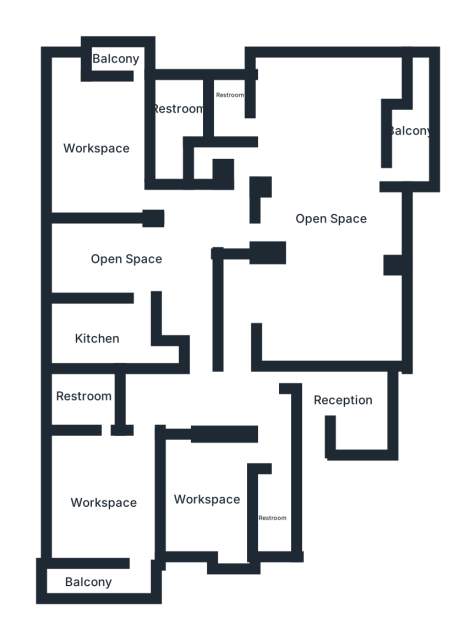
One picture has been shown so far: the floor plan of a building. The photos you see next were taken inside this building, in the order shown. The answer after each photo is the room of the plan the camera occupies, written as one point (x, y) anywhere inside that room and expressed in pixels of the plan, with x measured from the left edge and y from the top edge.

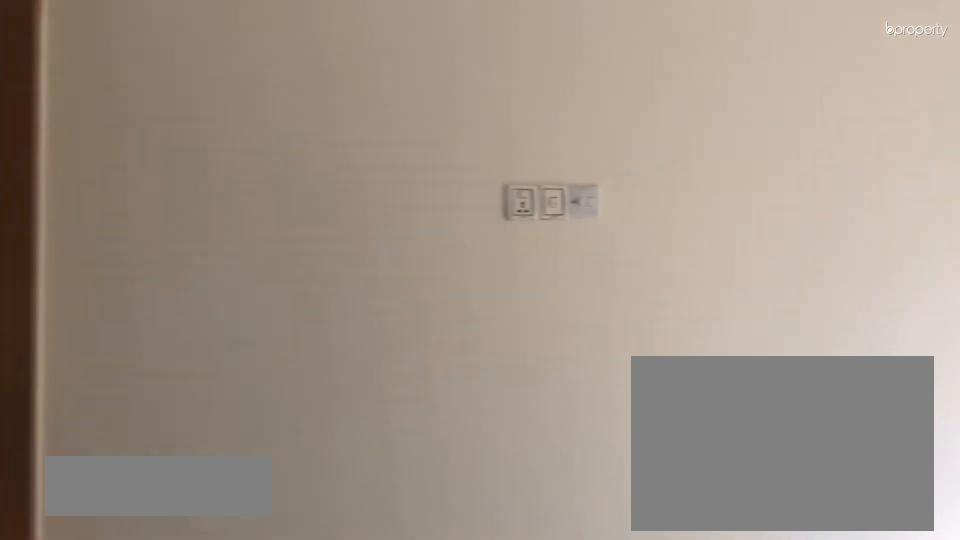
(341, 408)
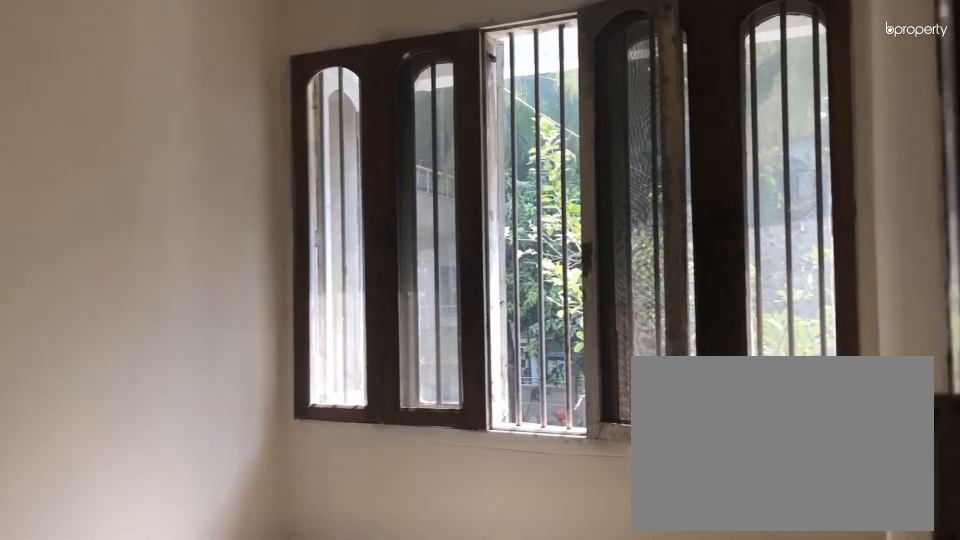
(341, 408)
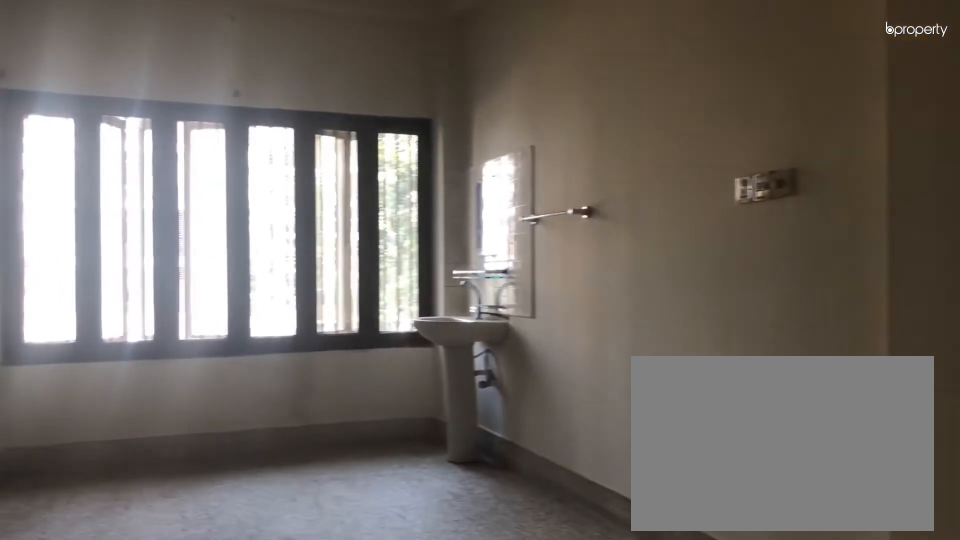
(169, 262)
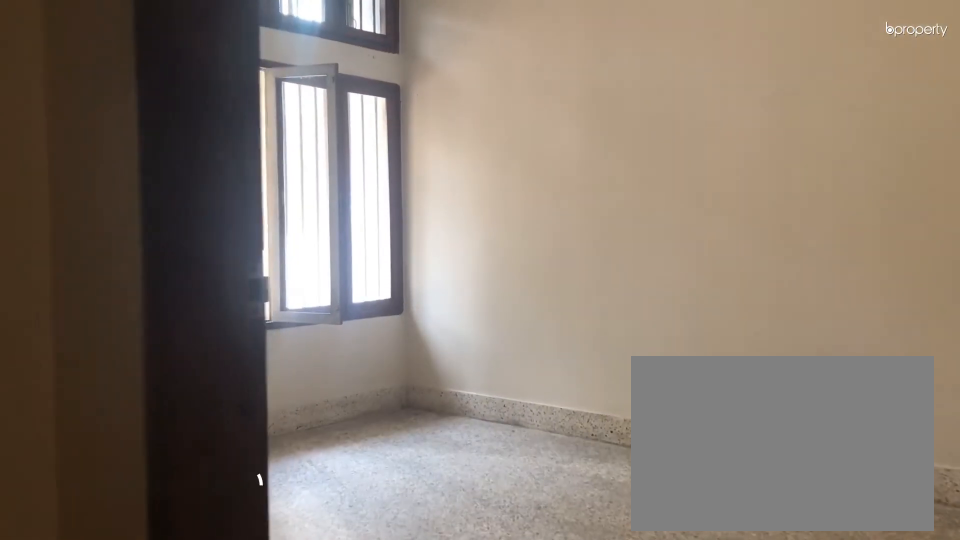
(207, 500)
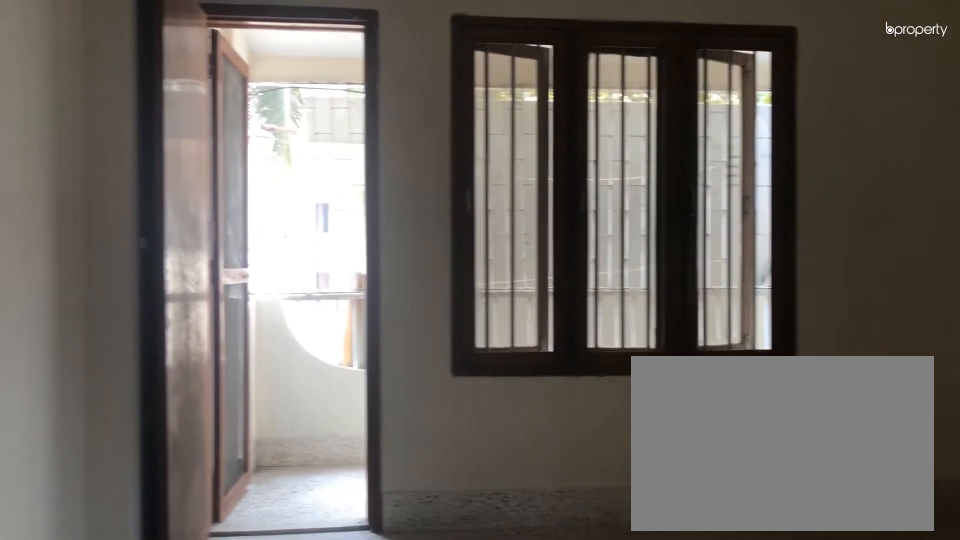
(108, 487)
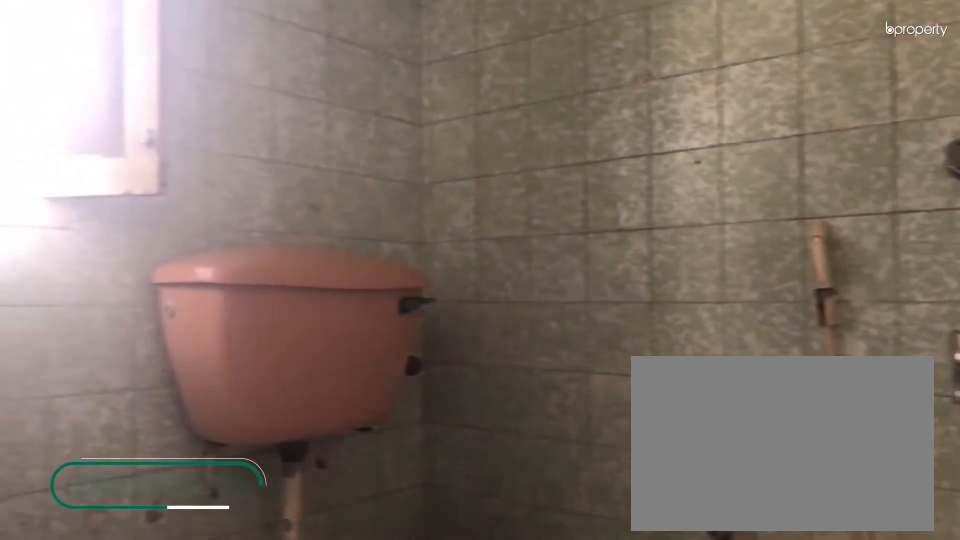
(81, 401)
